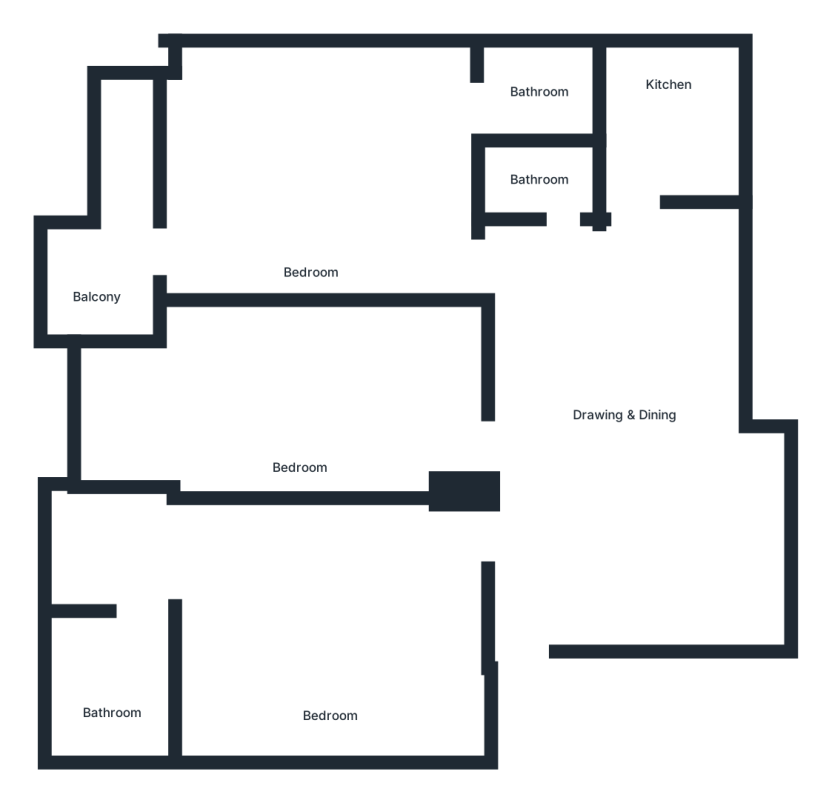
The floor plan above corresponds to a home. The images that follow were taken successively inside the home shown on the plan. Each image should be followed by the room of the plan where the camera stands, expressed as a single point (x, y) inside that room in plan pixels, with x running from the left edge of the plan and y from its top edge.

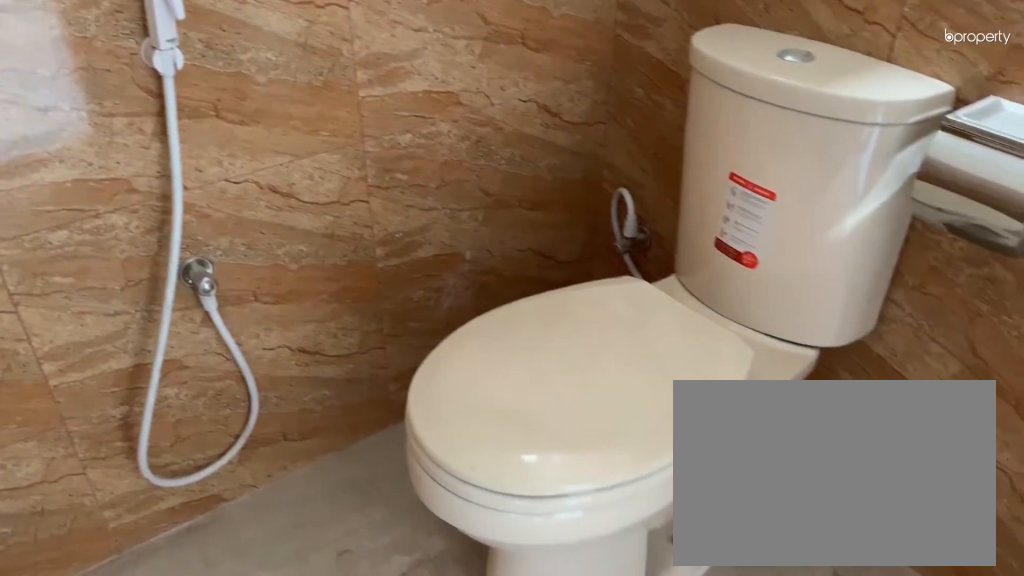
(109, 718)
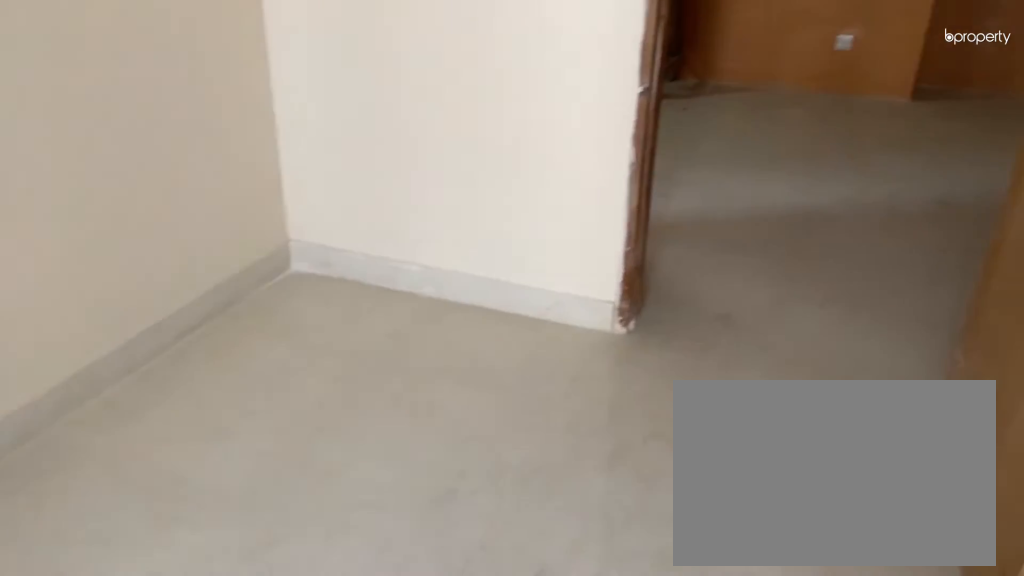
(313, 397)
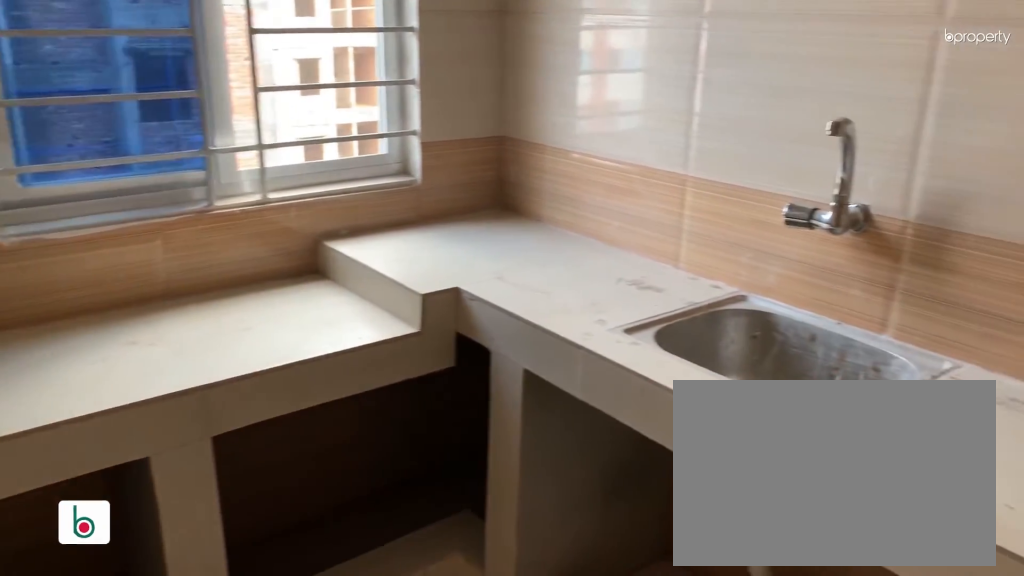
(669, 95)
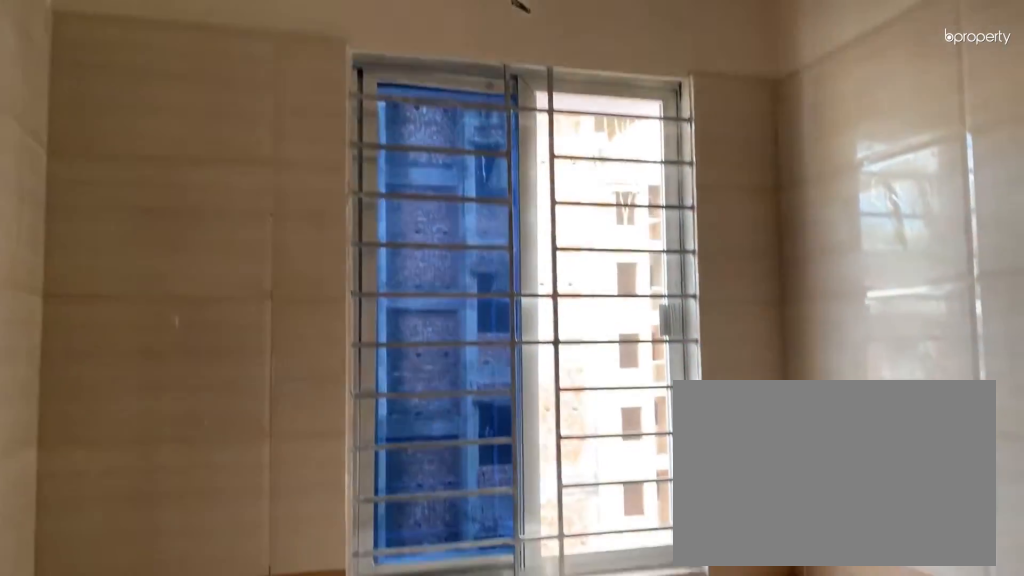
(669, 95)
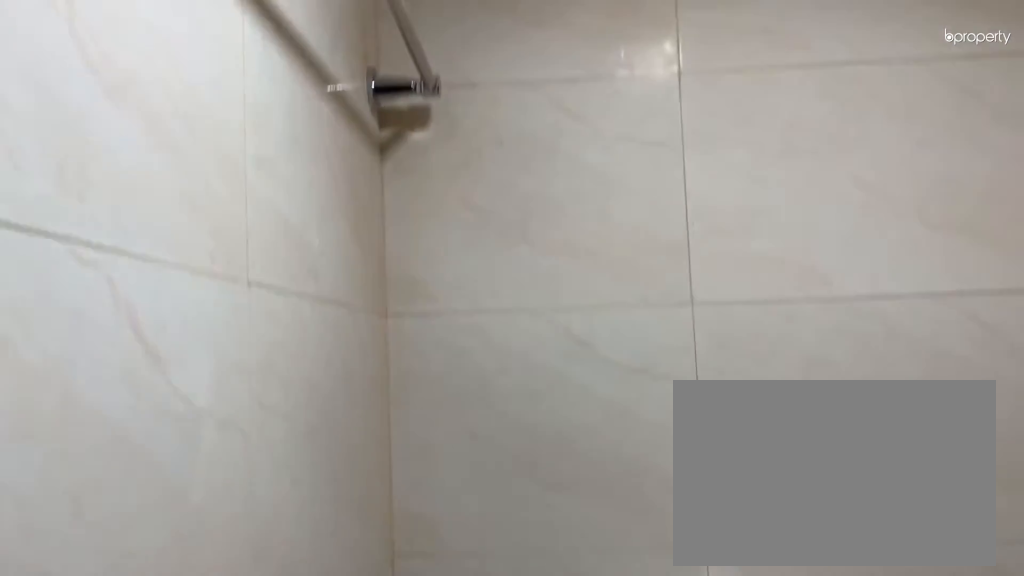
(538, 179)
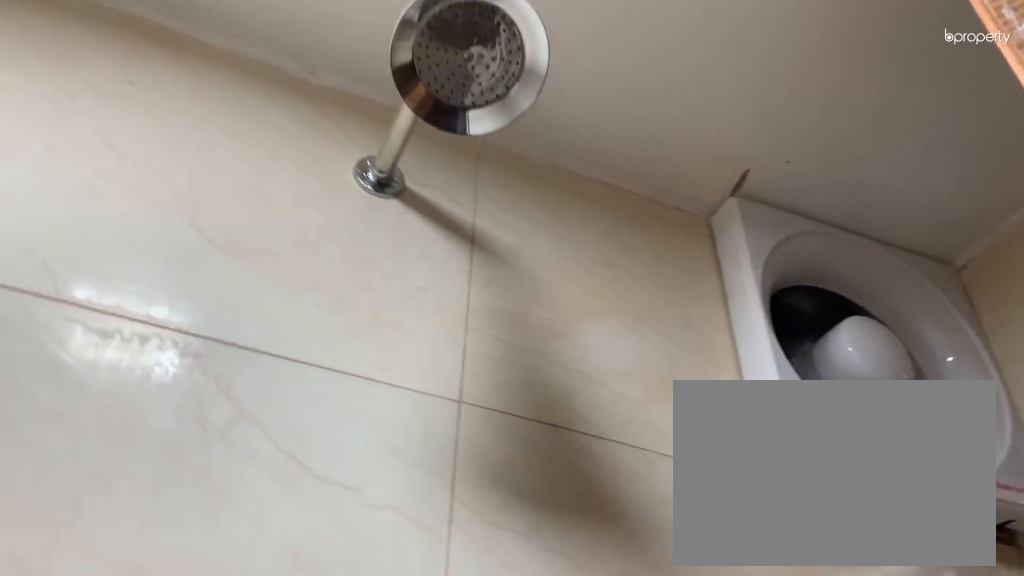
(538, 179)
